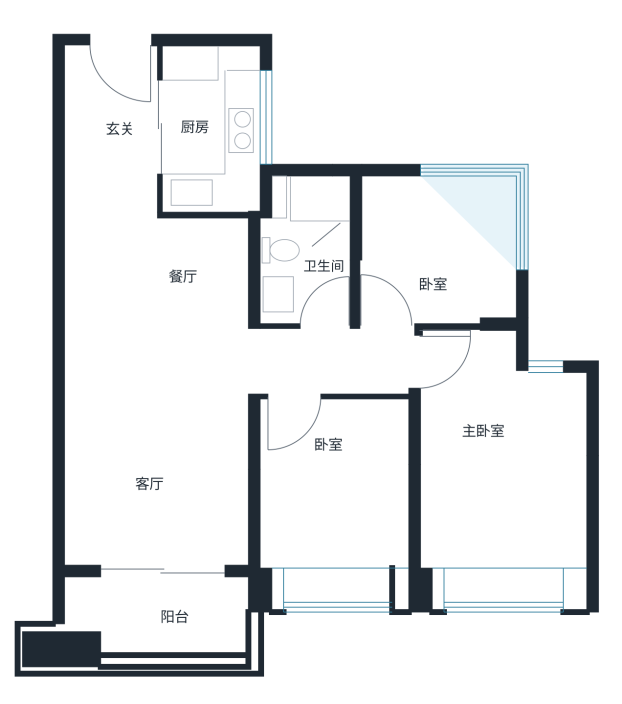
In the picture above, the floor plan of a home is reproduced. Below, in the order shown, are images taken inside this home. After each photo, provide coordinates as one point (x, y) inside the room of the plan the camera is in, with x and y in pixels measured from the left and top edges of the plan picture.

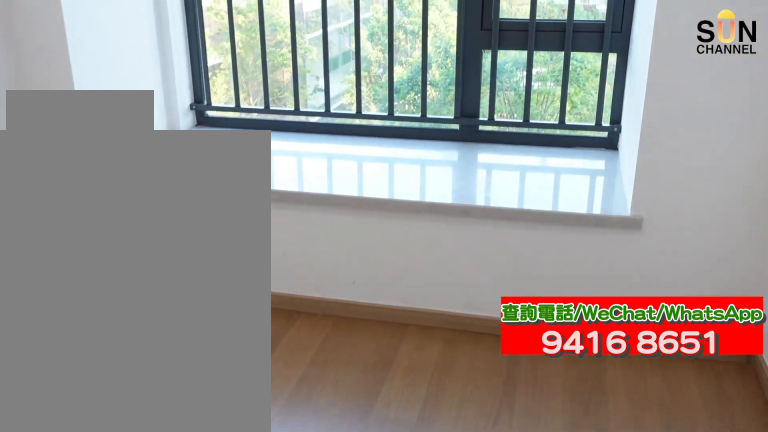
(342, 505)
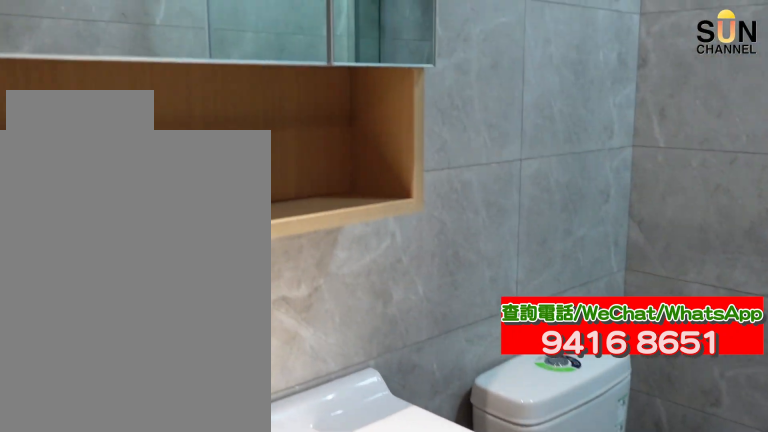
(305, 246)
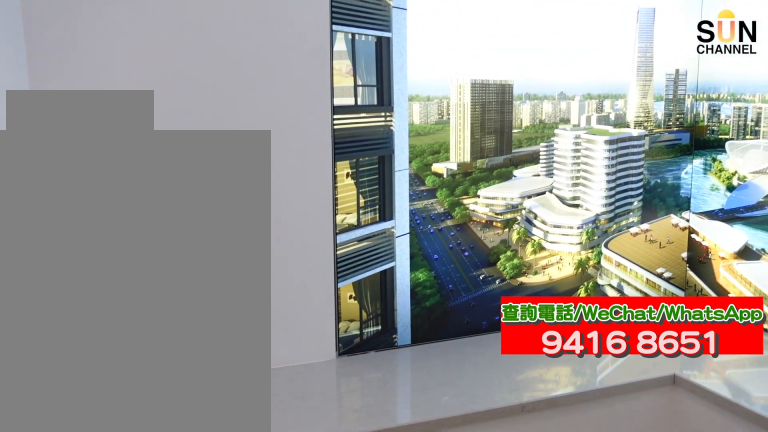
(438, 247)
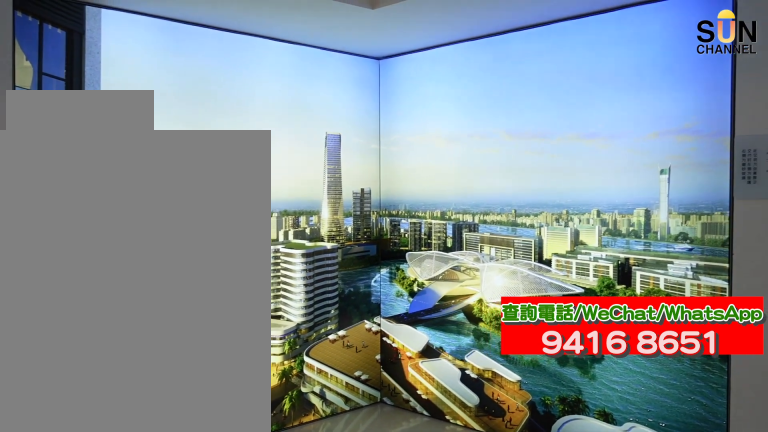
(438, 247)
